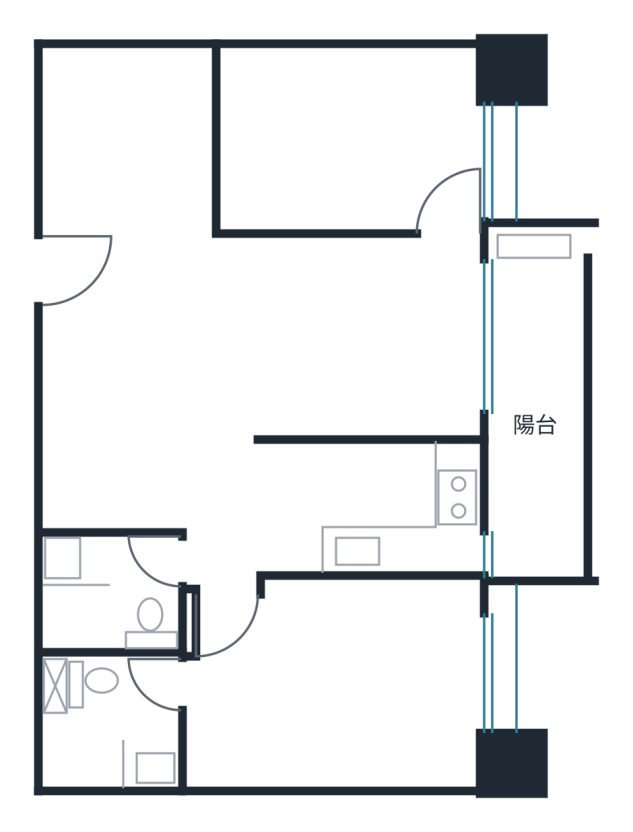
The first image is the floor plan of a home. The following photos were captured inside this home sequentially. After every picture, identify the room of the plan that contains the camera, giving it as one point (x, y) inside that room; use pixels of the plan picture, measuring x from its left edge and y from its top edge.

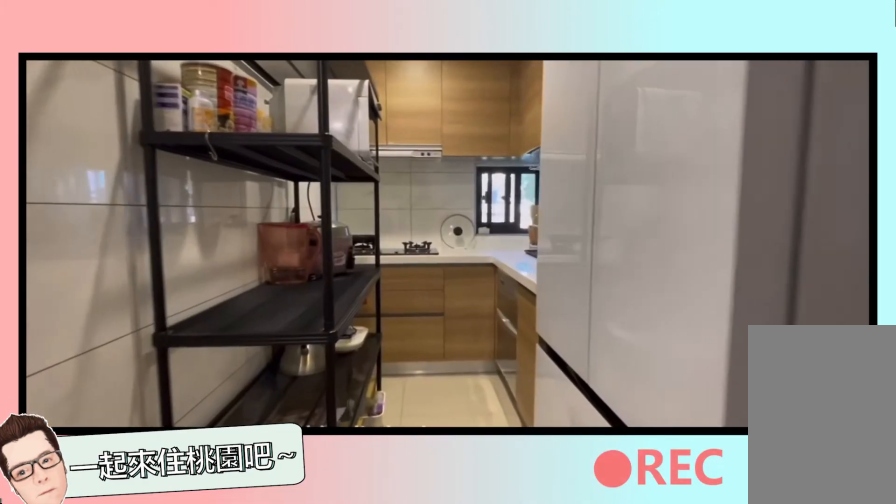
(328, 505)
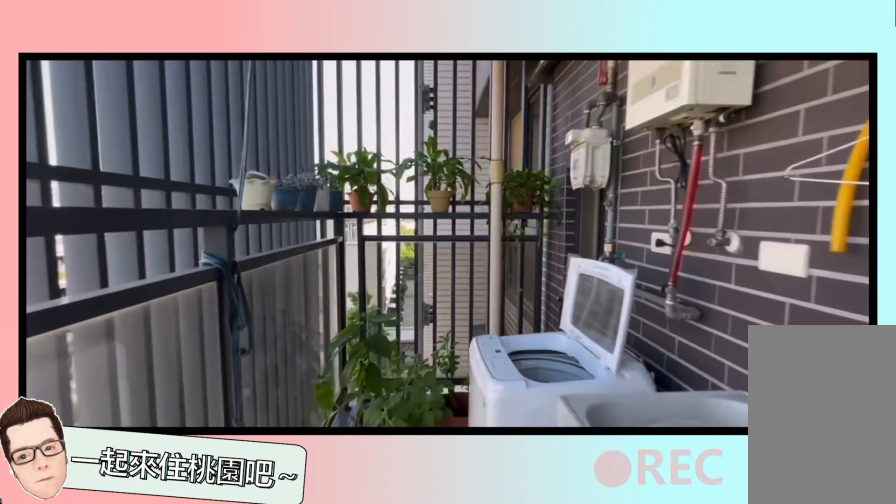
(538, 411)
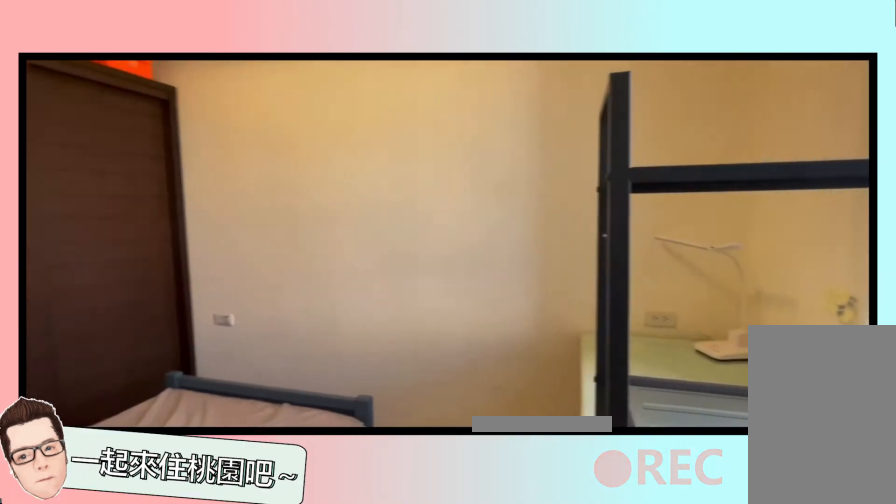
(352, 135)
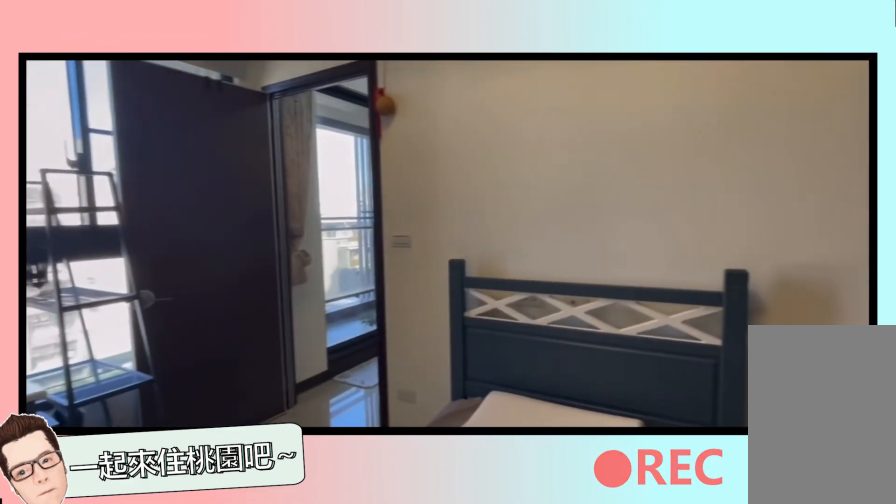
(352, 135)
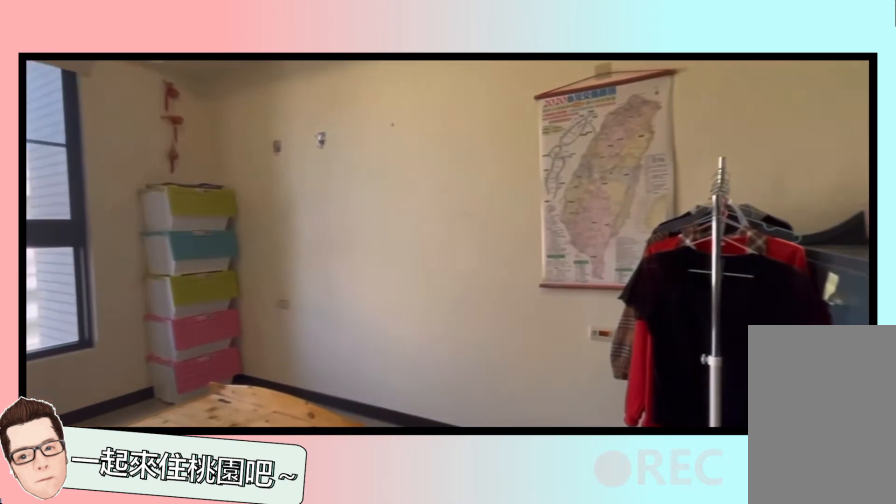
(328, 691)
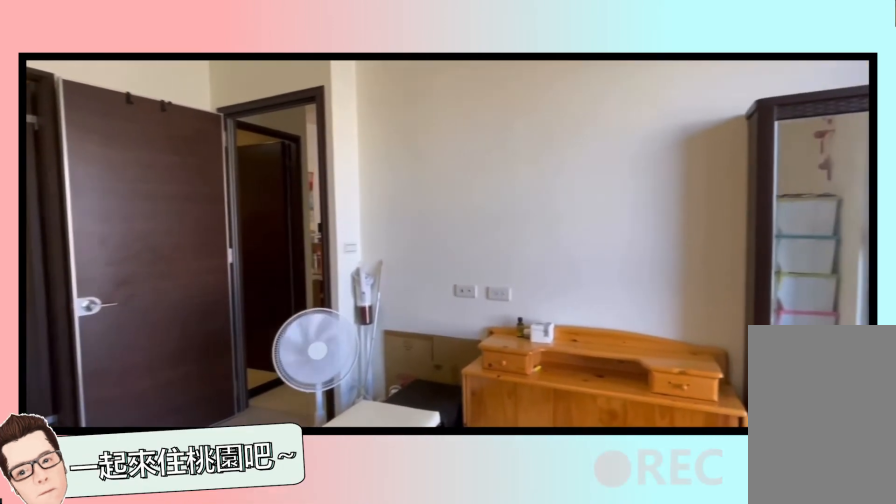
(328, 691)
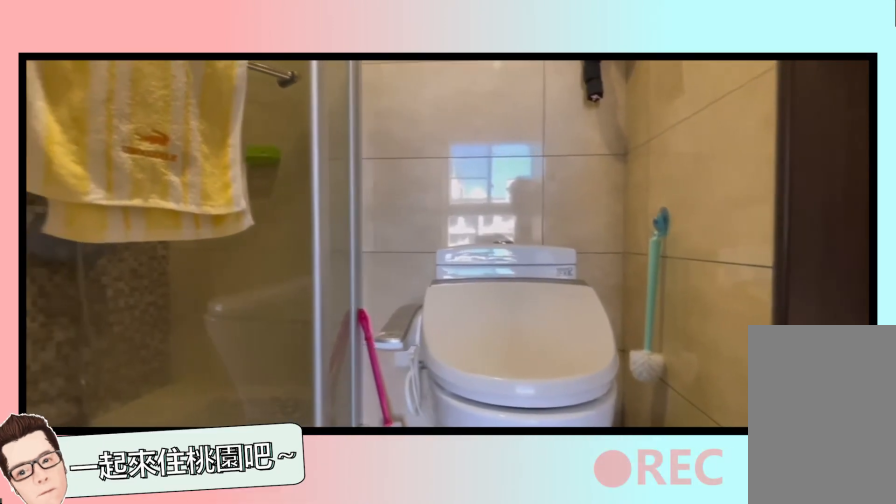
(104, 724)
